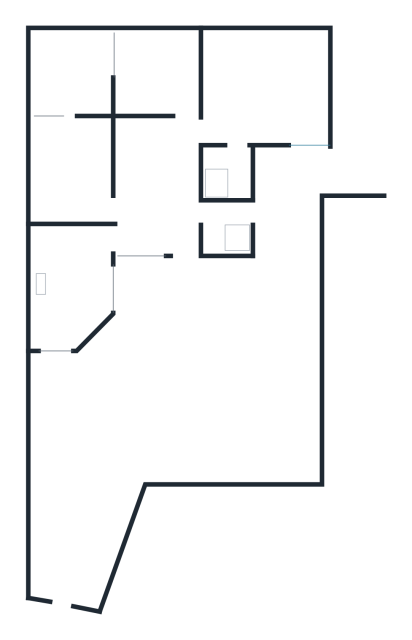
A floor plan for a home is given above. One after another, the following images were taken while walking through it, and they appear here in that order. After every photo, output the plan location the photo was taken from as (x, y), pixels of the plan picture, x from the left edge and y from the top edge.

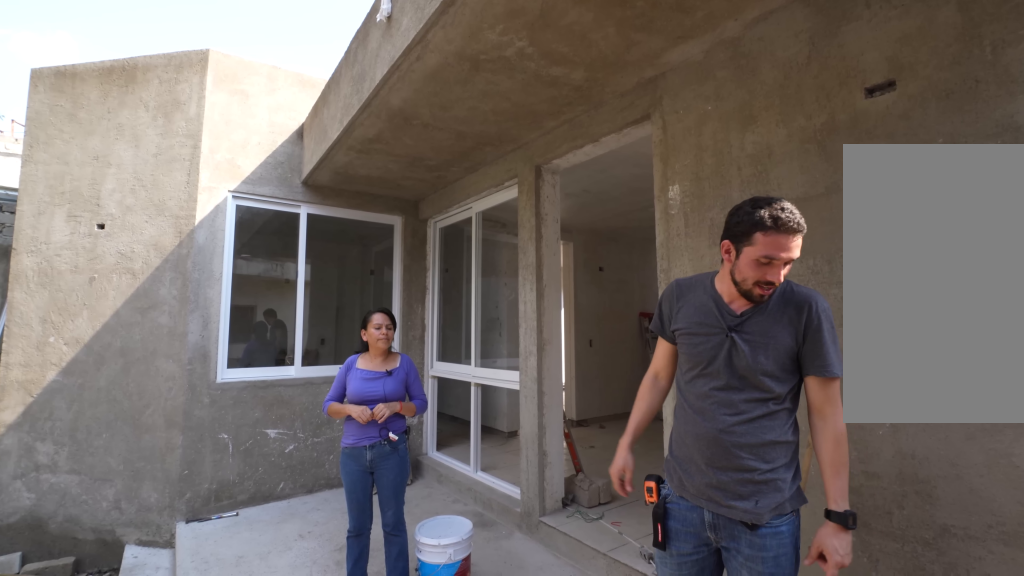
(244, 312)
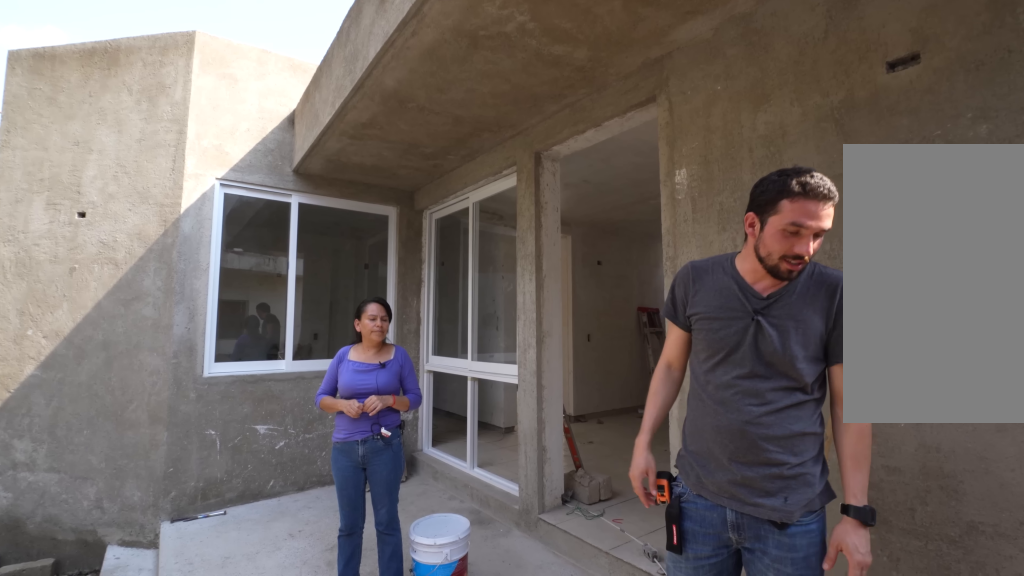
(258, 313)
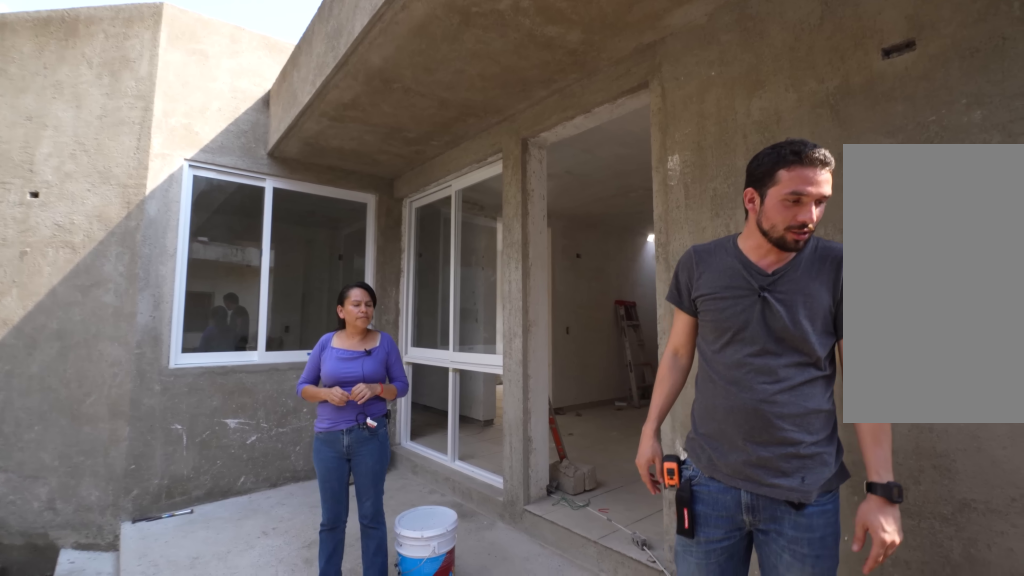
(258, 313)
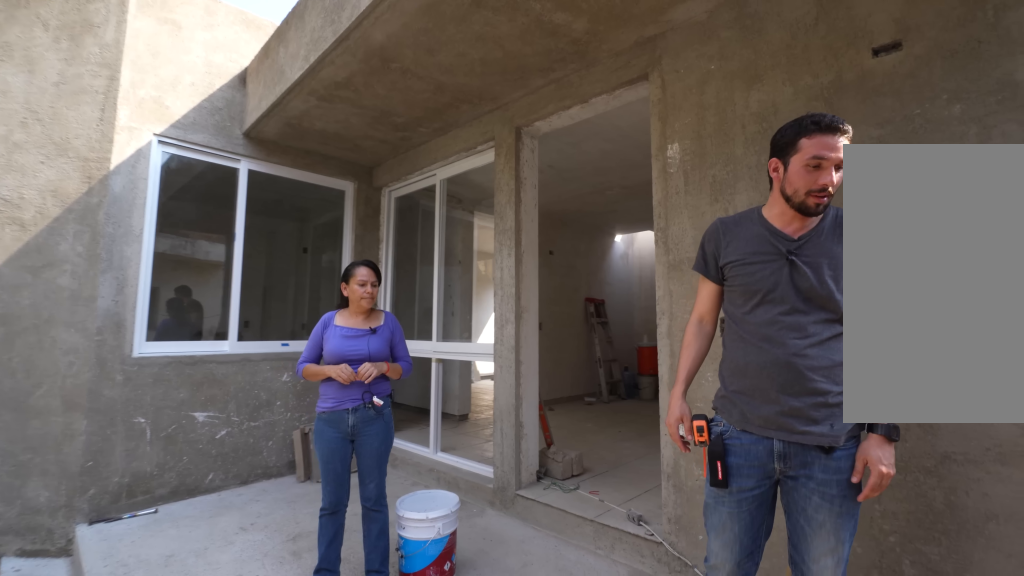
(258, 313)
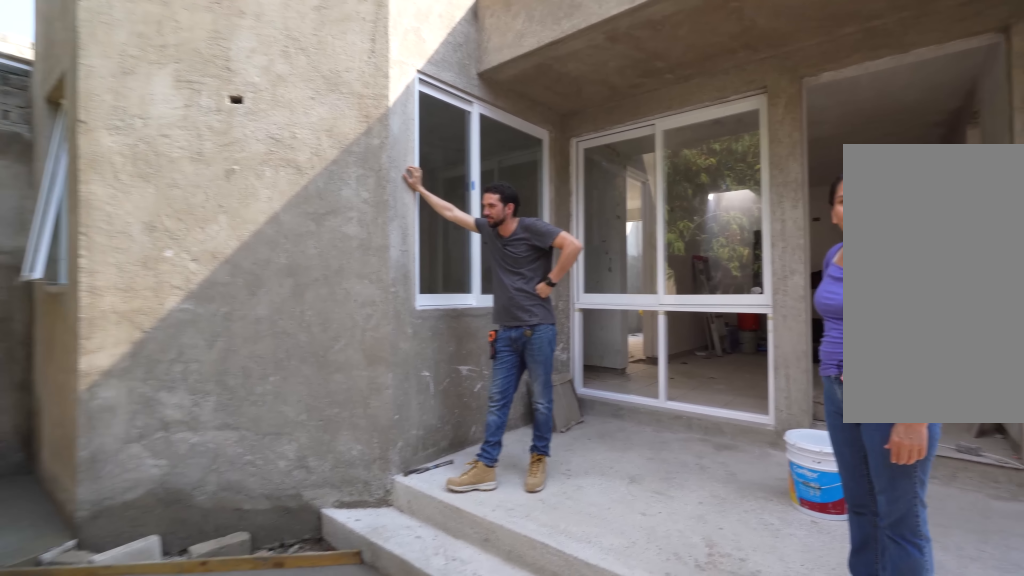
(163, 363)
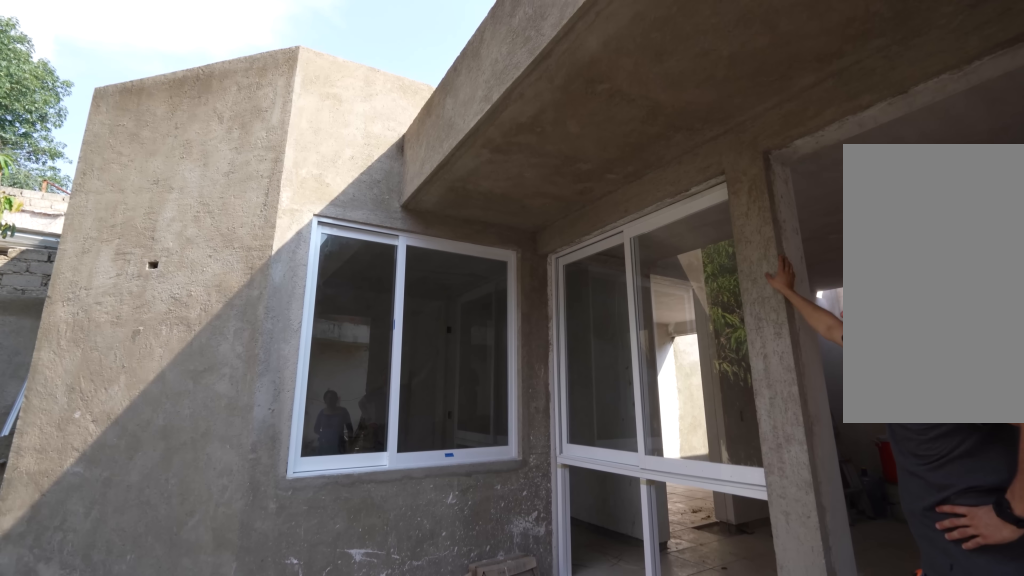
(195, 304)
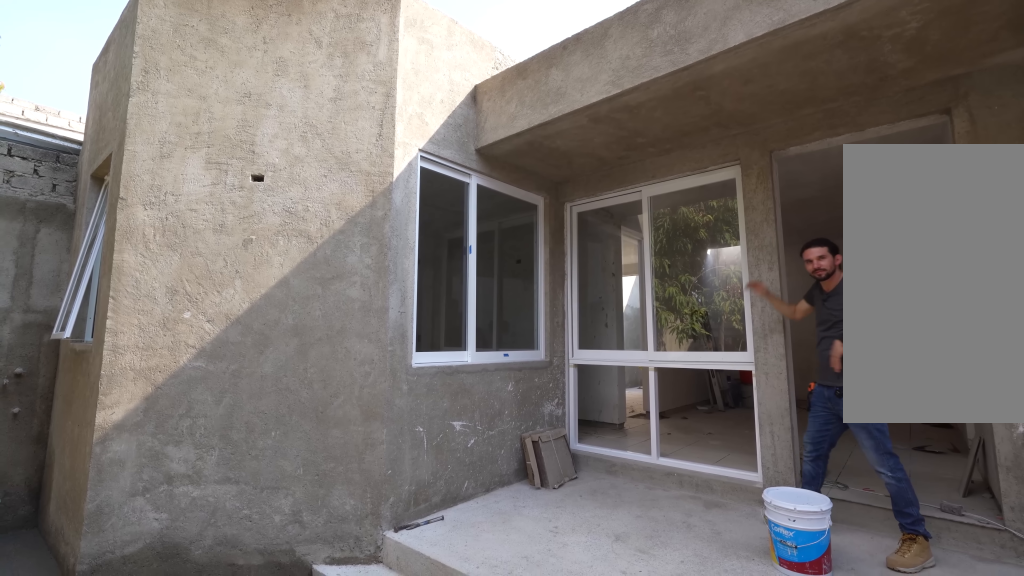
(206, 343)
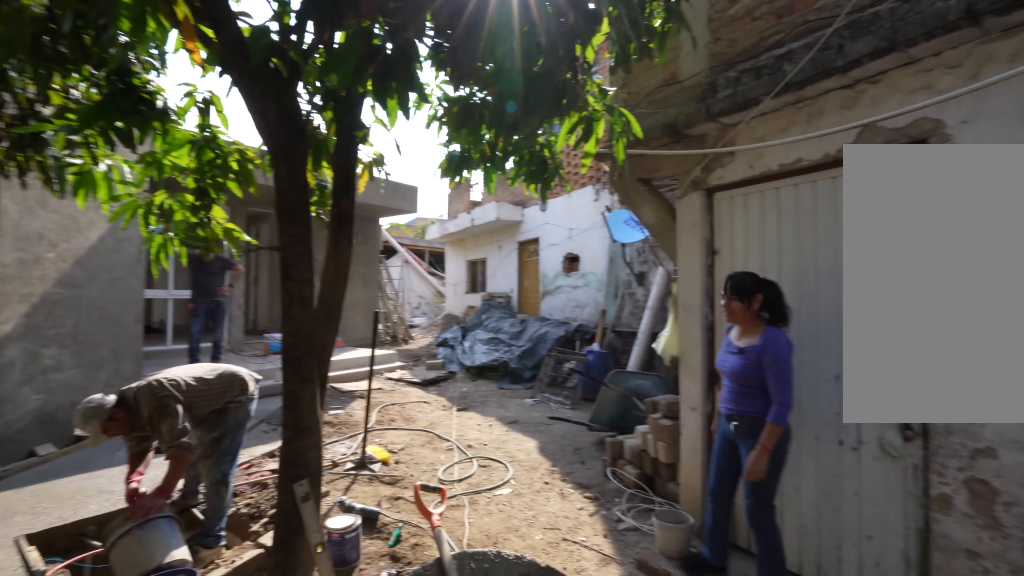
(65, 460)
